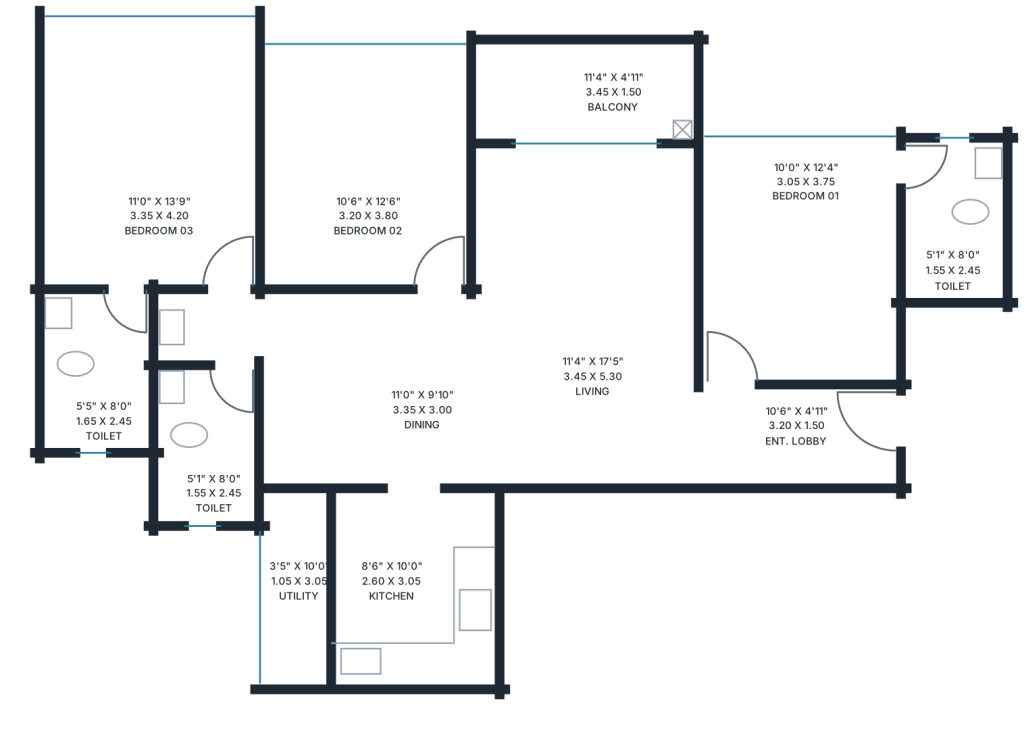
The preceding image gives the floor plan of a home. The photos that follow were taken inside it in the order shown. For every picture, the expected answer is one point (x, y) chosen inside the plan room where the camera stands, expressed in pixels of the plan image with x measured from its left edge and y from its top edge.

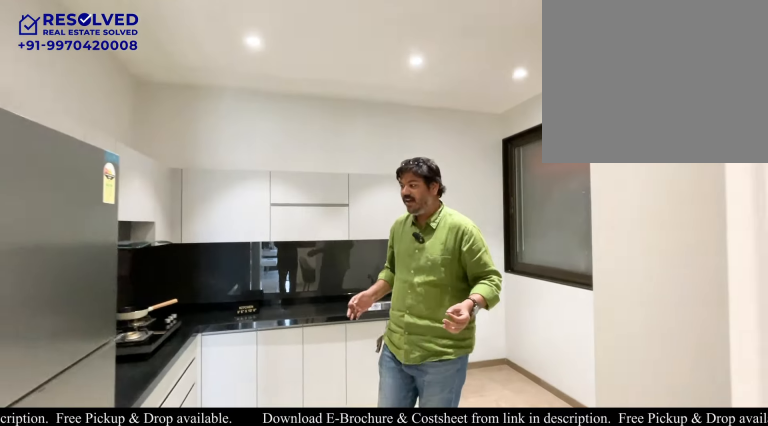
(414, 586)
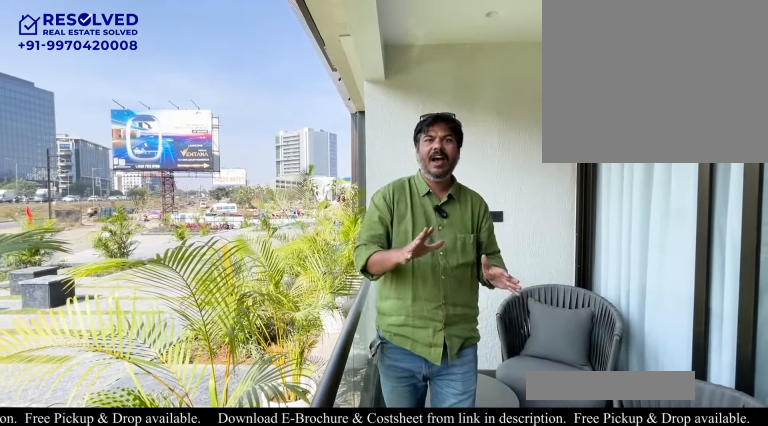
(583, 90)
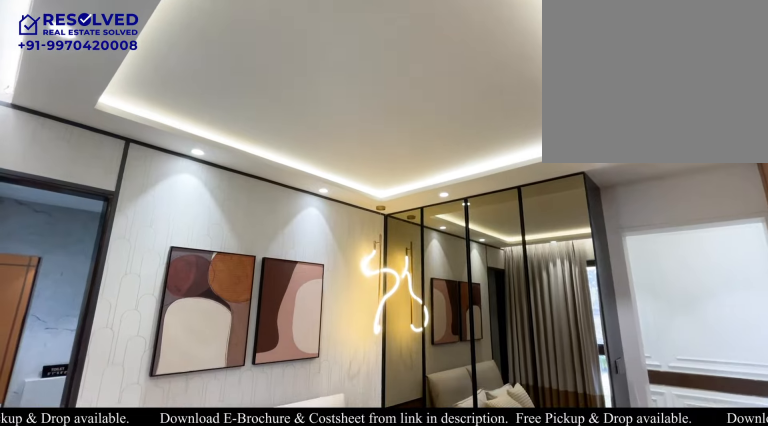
(800, 260)
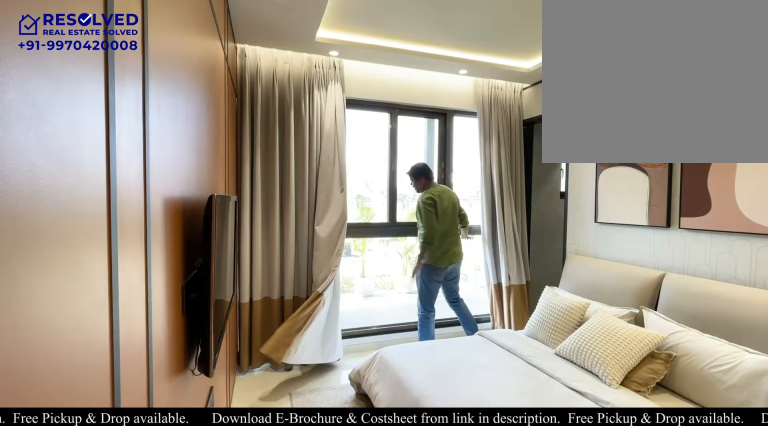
(800, 260)
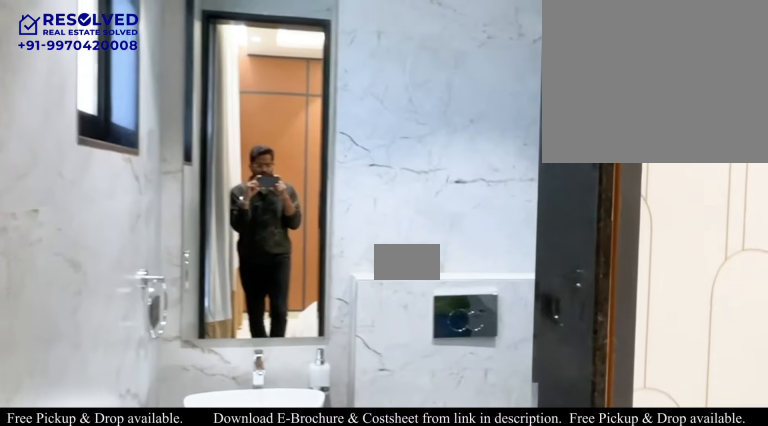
(953, 222)
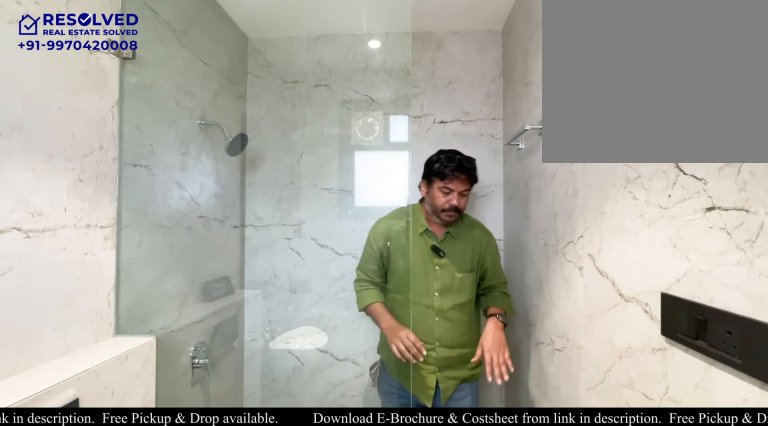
(953, 222)
